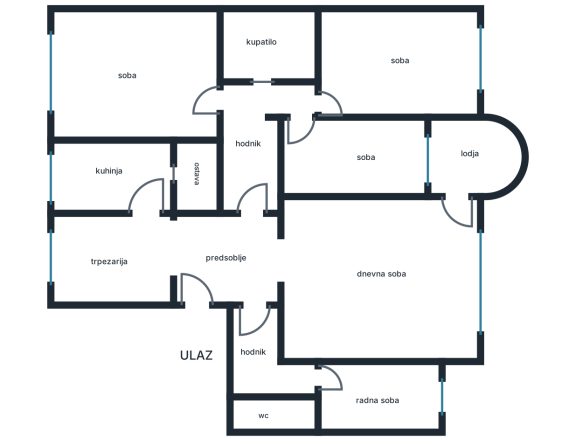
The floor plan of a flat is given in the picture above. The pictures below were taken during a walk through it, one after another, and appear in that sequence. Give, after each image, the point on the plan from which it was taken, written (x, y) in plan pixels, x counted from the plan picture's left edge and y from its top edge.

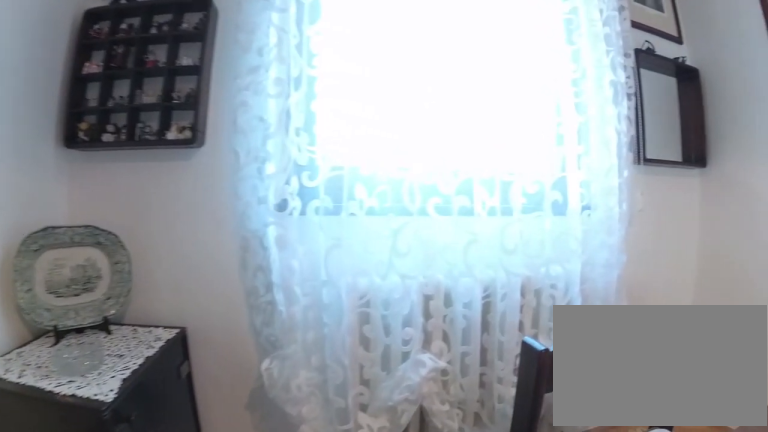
(106, 283)
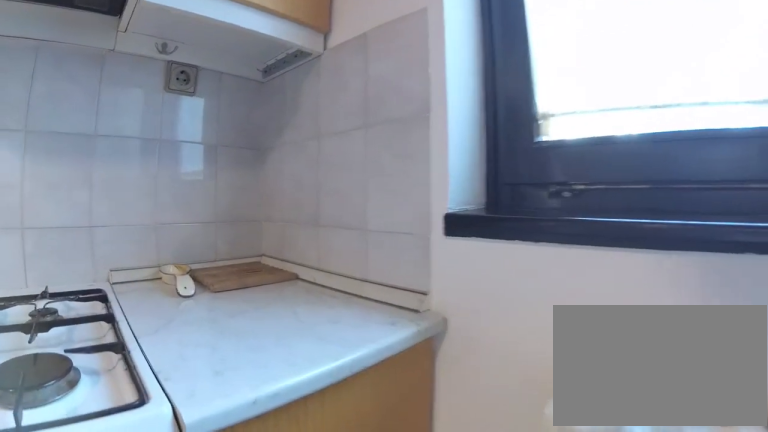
(88, 171)
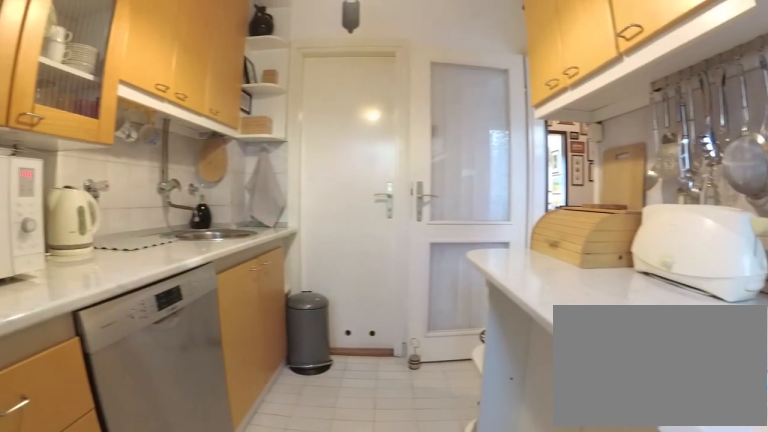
(59, 167)
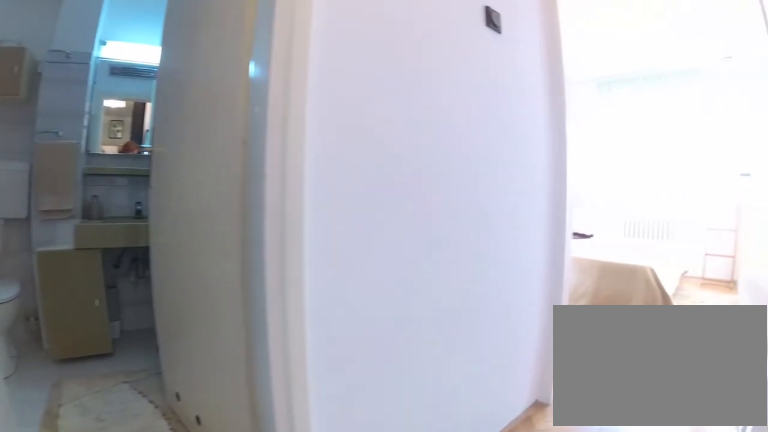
(248, 138)
